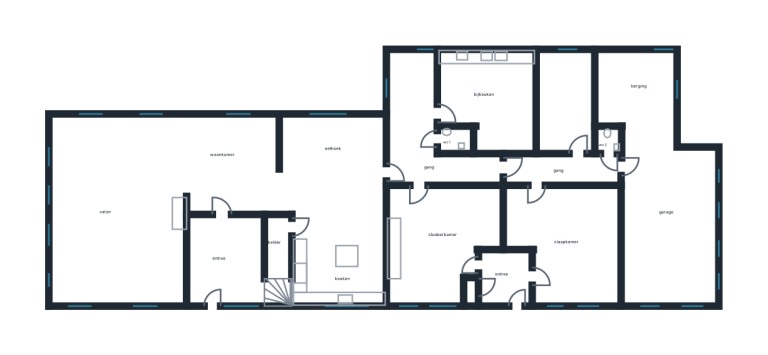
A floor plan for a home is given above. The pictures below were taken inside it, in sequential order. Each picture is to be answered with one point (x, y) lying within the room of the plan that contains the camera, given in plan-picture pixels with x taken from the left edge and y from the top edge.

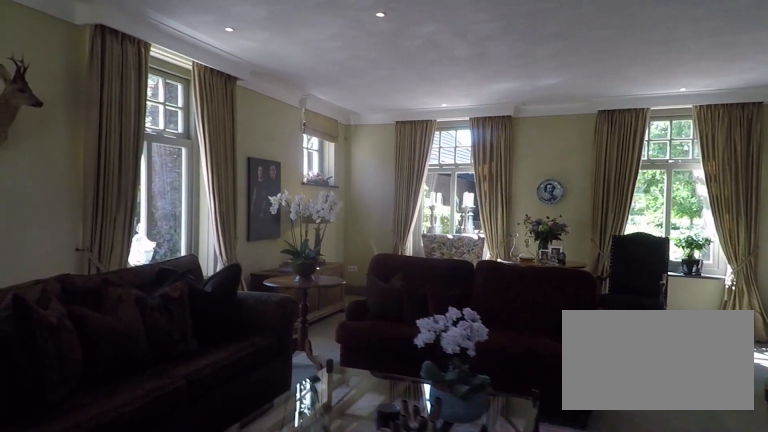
(152, 197)
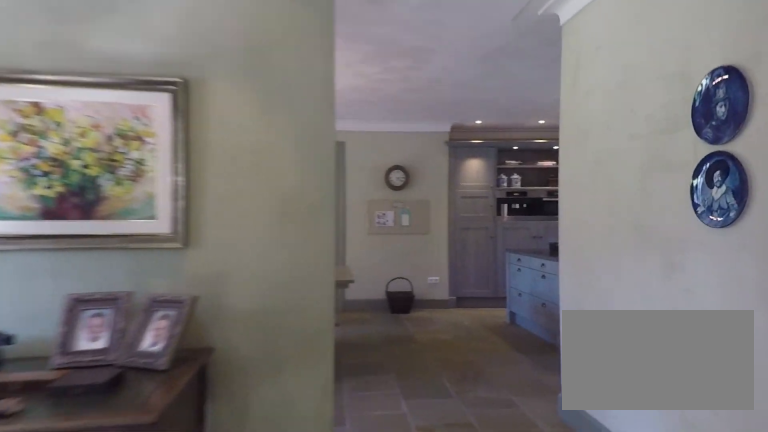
(152, 197)
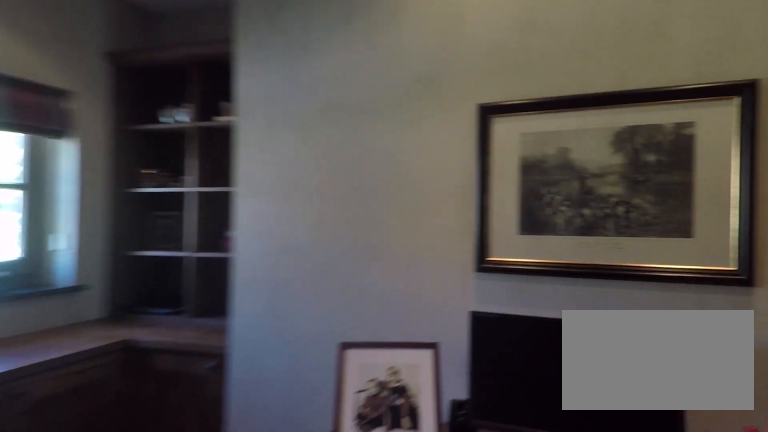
(442, 240)
